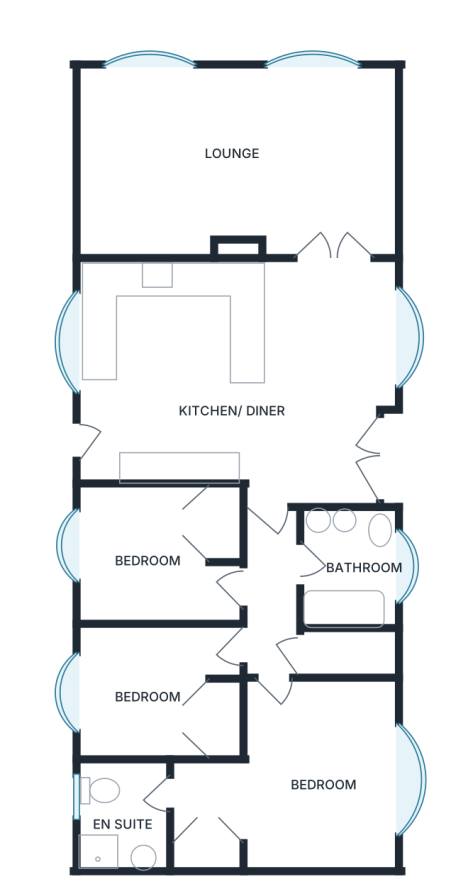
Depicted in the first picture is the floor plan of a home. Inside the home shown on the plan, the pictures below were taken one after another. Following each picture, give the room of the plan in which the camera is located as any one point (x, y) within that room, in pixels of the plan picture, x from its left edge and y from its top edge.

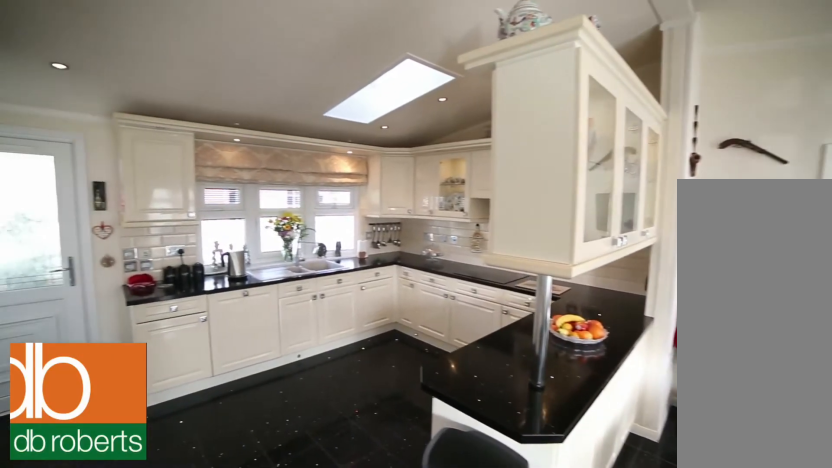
(239, 377)
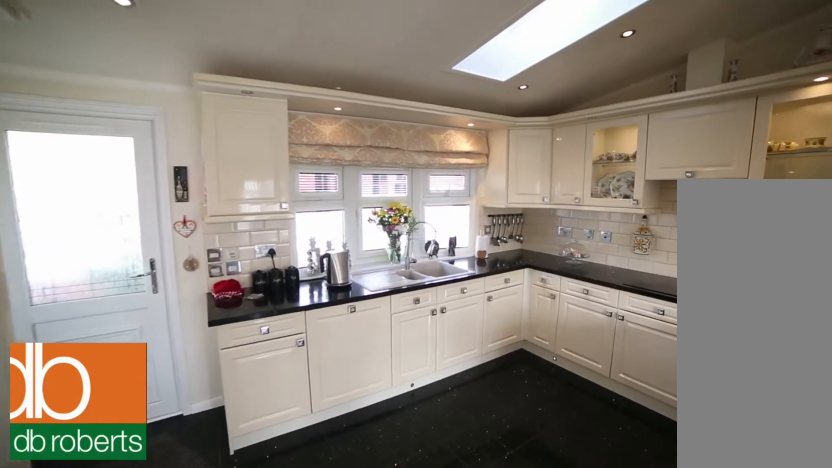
(239, 377)
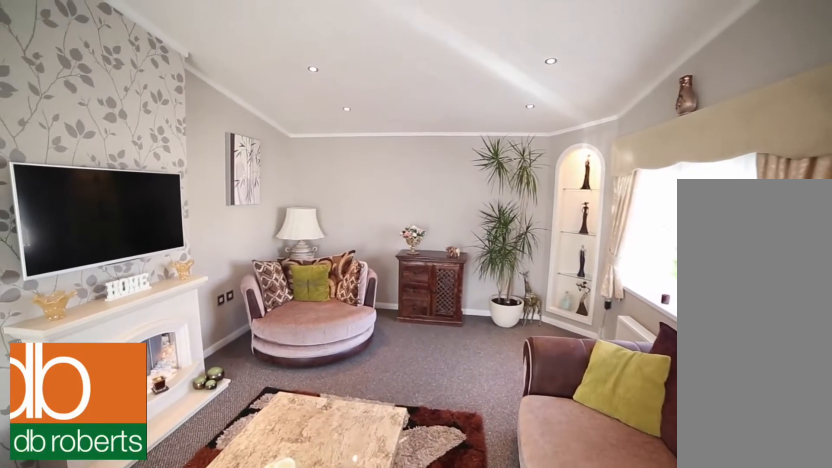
(239, 158)
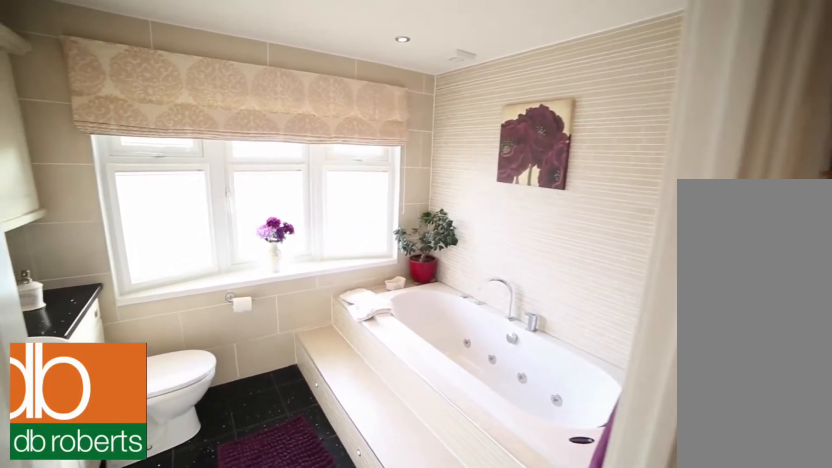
(356, 567)
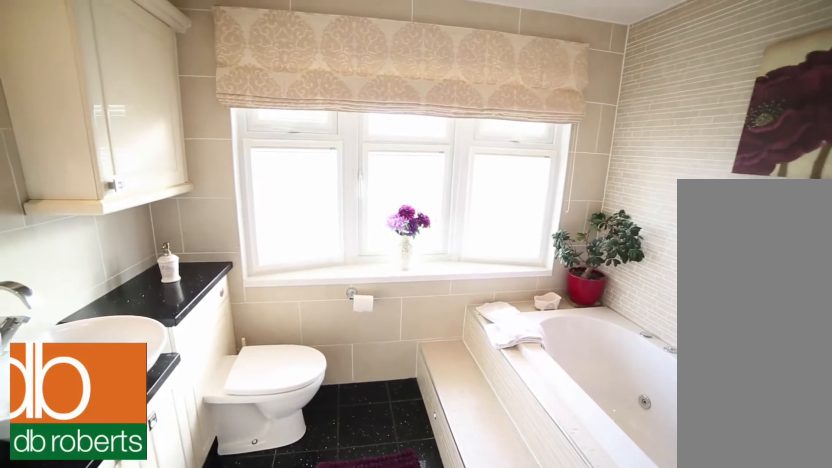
(356, 567)
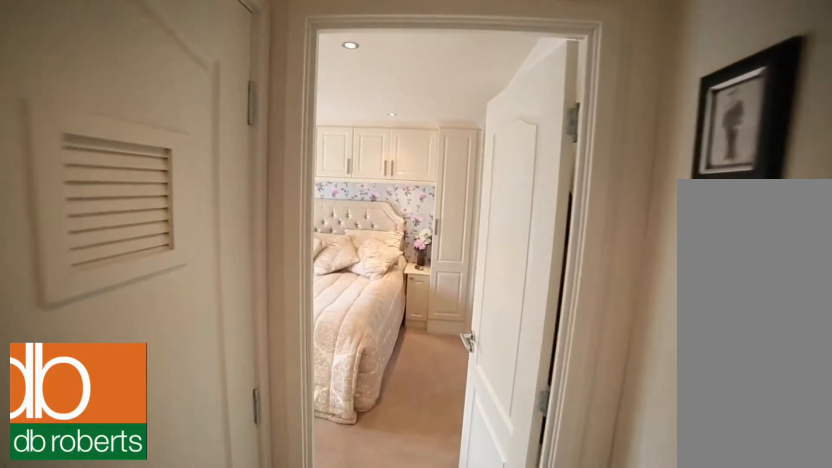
(270, 600)
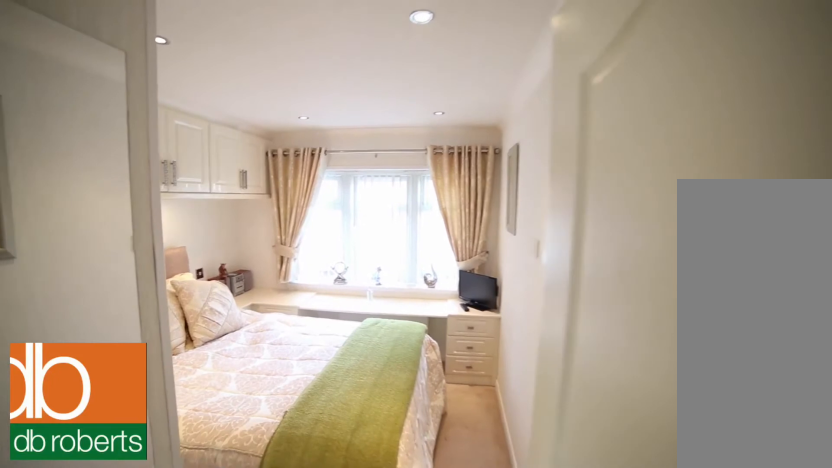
(154, 691)
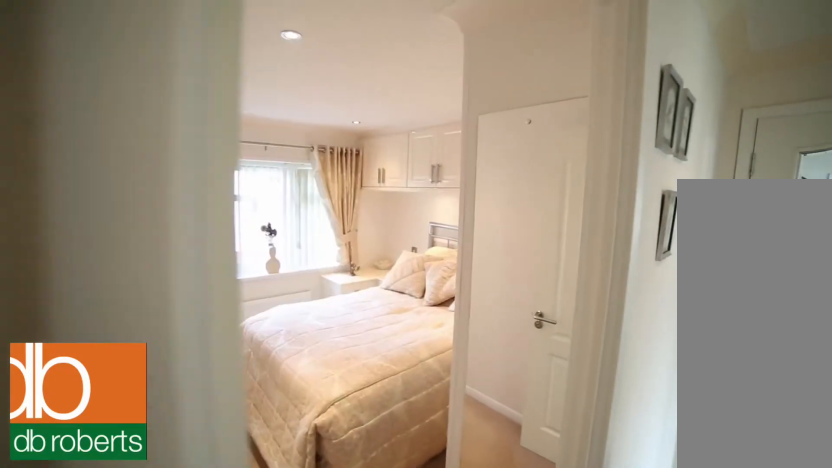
(155, 552)
